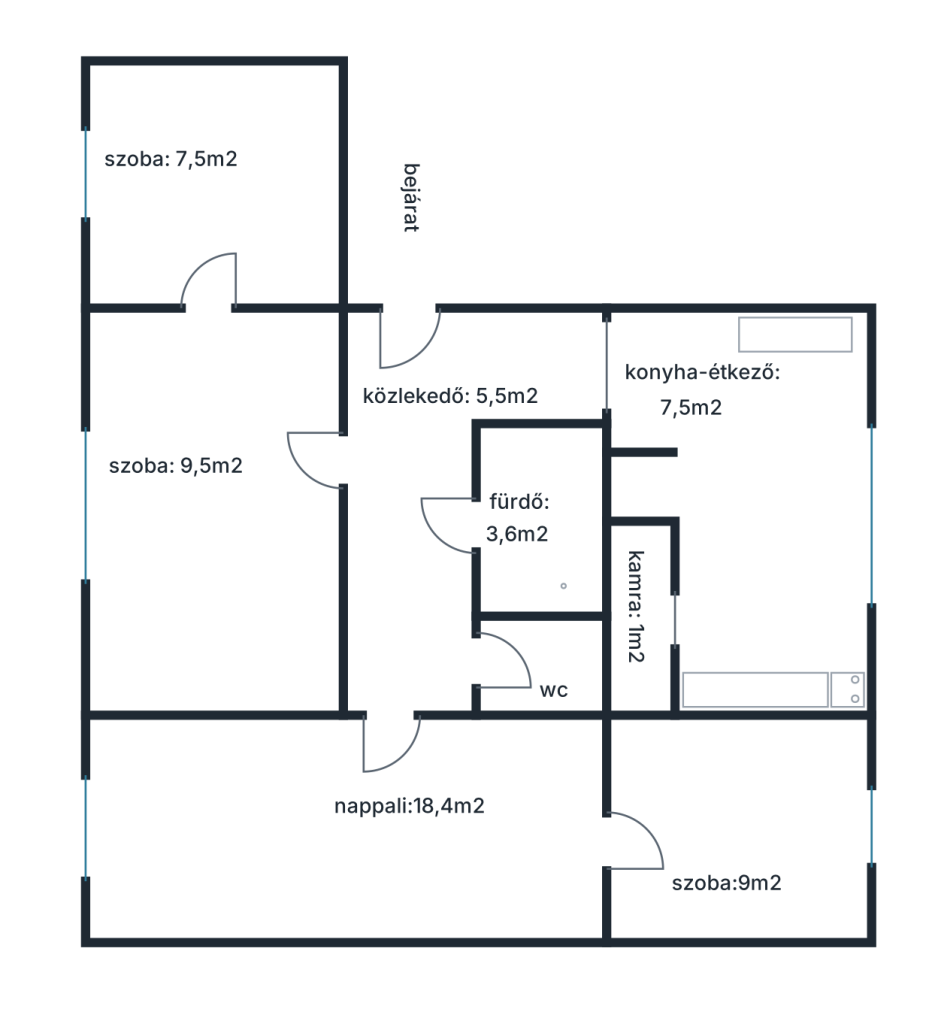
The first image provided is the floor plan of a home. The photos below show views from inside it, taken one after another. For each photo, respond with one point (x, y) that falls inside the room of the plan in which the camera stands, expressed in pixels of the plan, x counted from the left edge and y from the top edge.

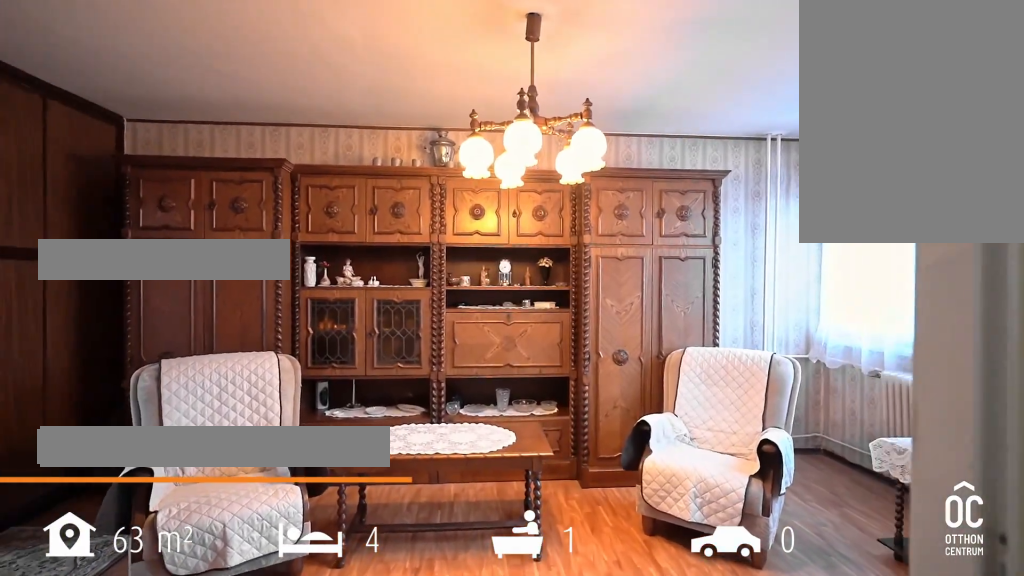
(348, 821)
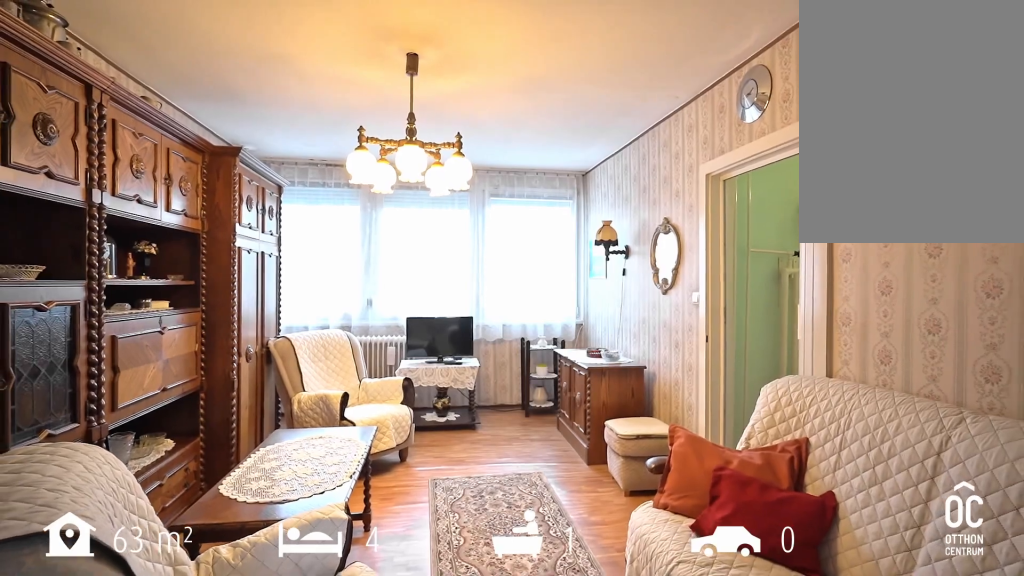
(348, 821)
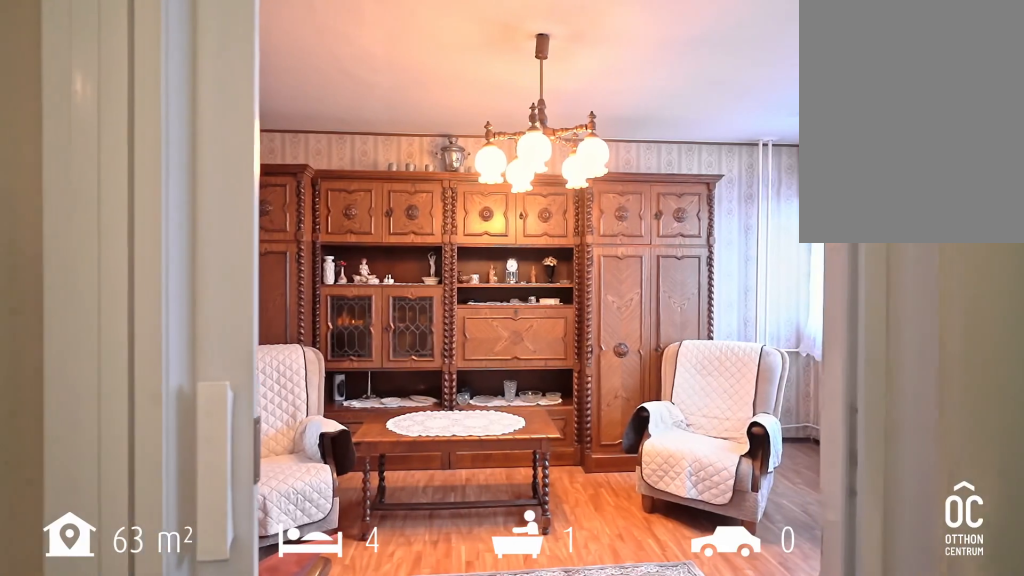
(390, 675)
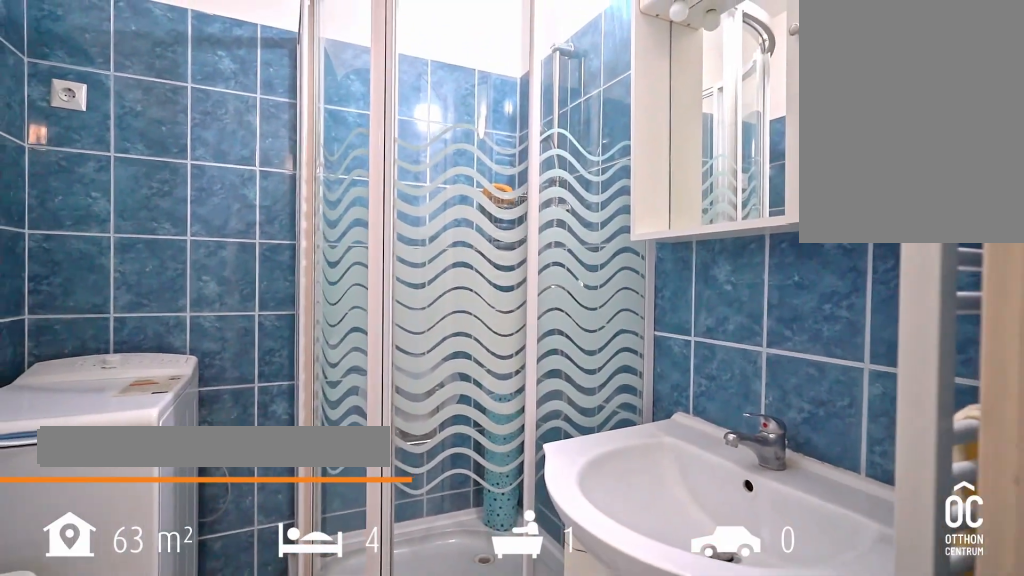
(539, 517)
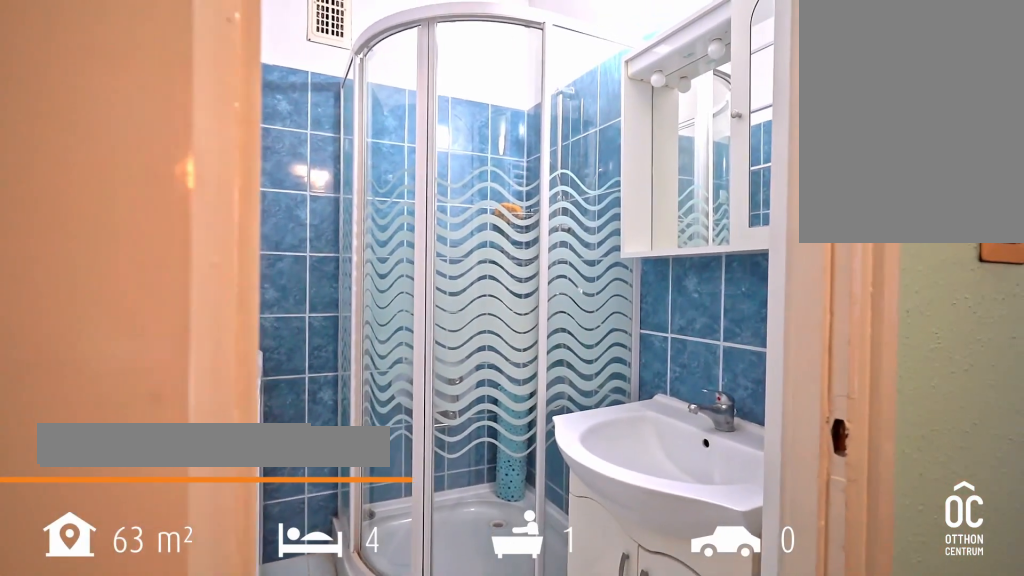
(539, 517)
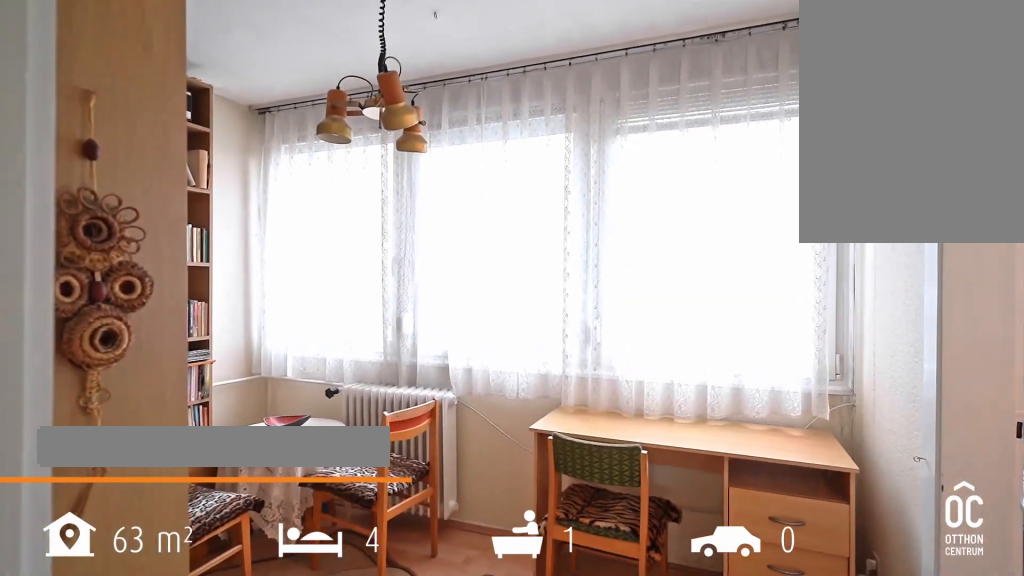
(209, 515)
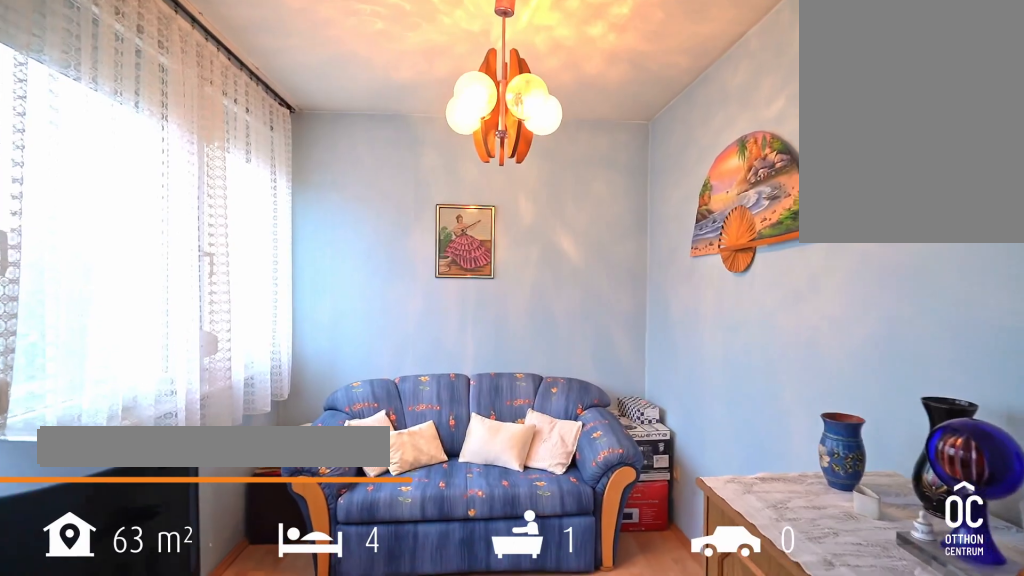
(211, 184)
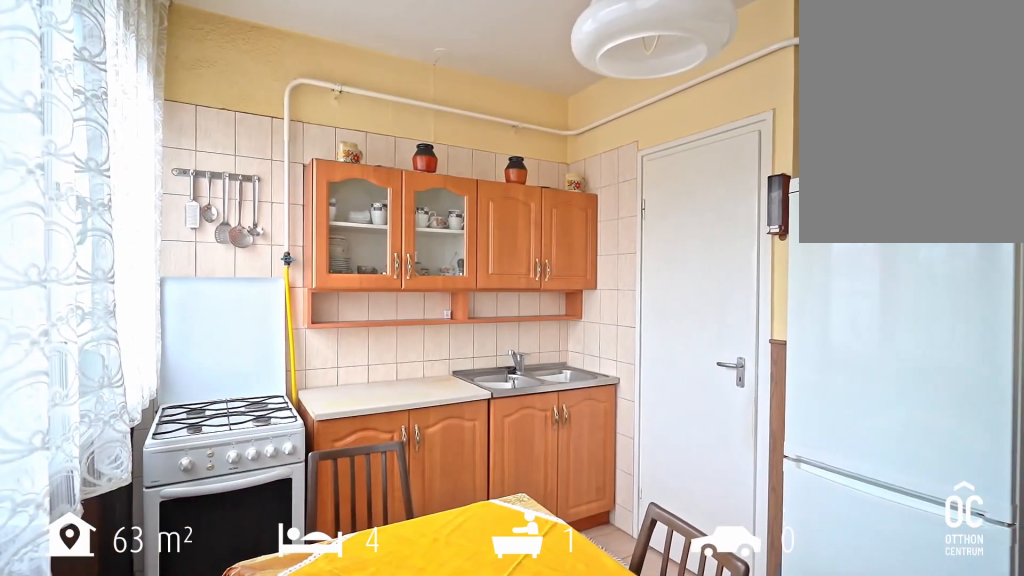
(741, 515)
